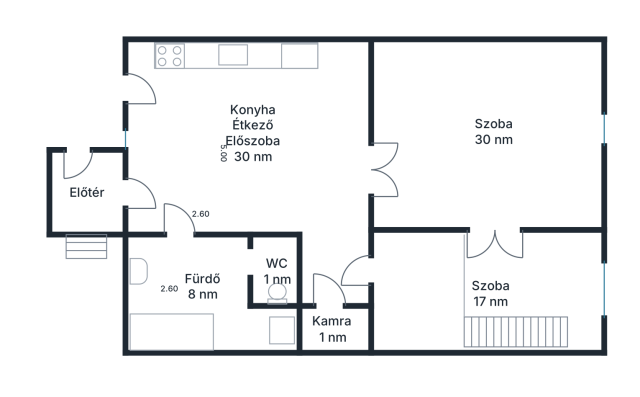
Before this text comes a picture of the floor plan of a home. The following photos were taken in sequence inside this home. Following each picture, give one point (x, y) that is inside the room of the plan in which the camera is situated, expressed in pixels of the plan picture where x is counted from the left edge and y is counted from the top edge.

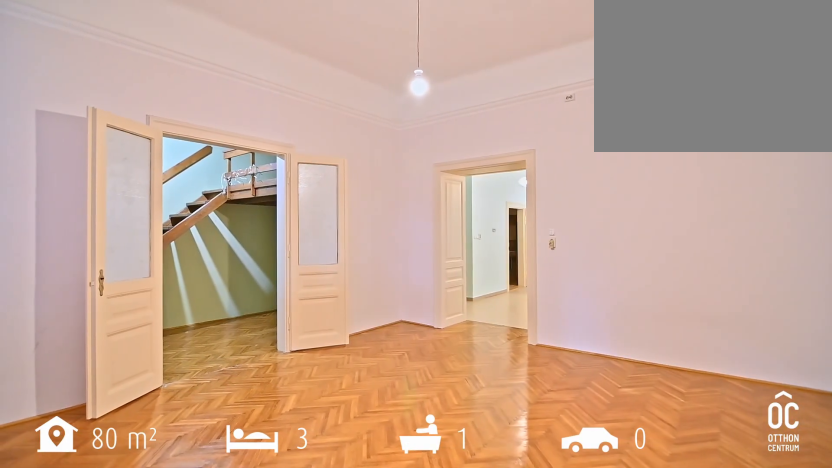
(488, 135)
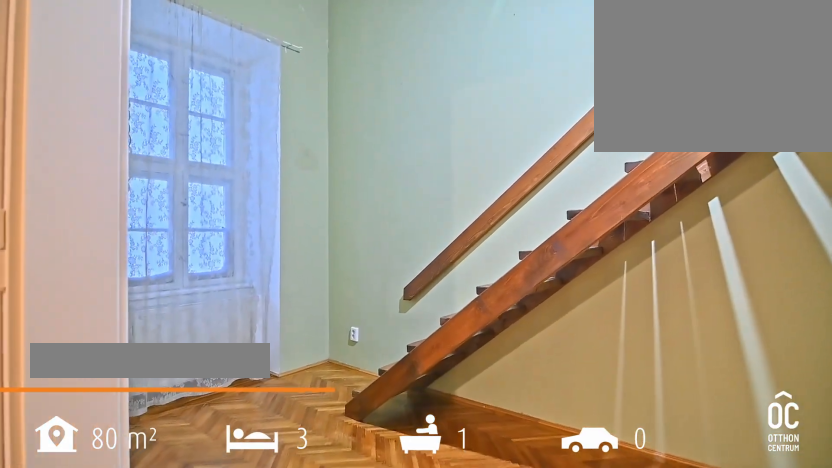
(496, 288)
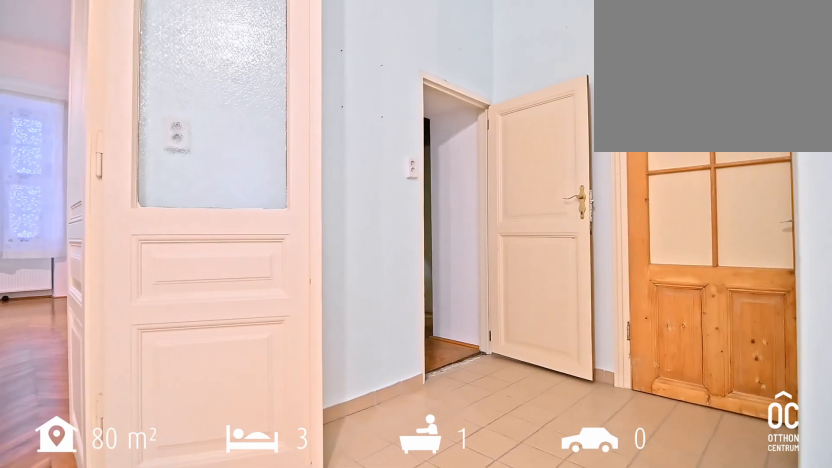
(338, 264)
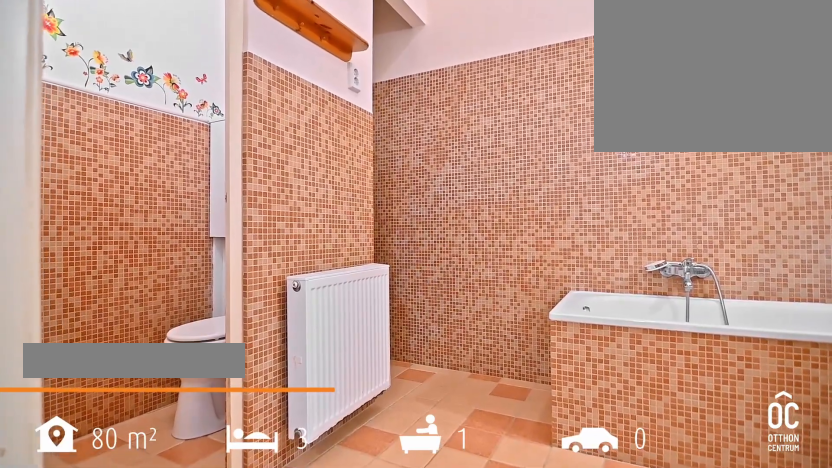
(205, 288)
